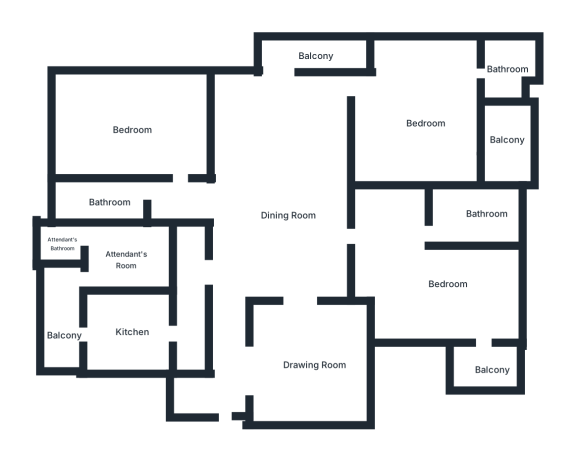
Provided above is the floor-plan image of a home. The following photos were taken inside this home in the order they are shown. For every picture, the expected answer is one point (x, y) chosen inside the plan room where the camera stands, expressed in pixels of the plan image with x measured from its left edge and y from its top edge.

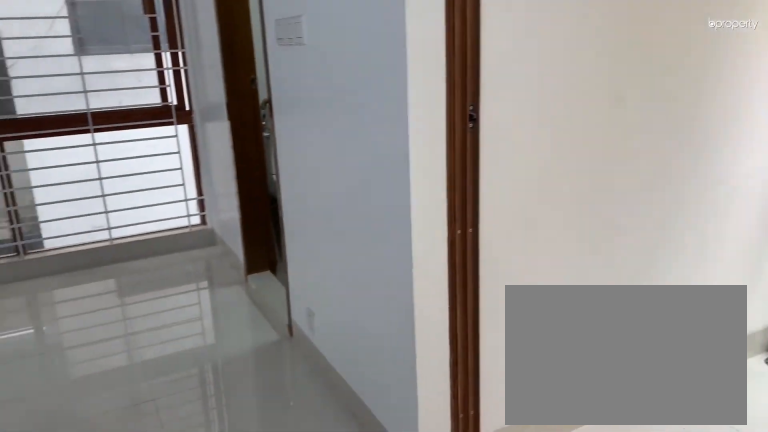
(427, 121)
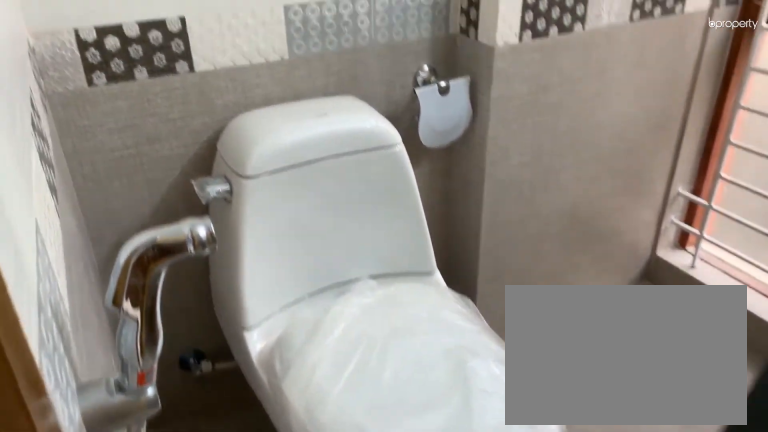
(509, 72)
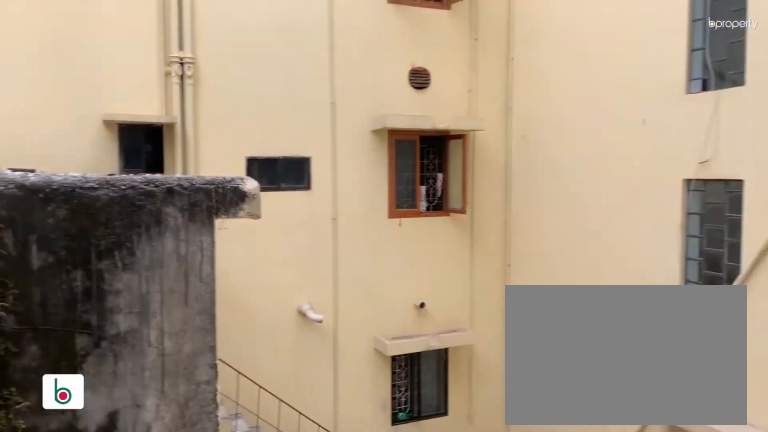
(510, 138)
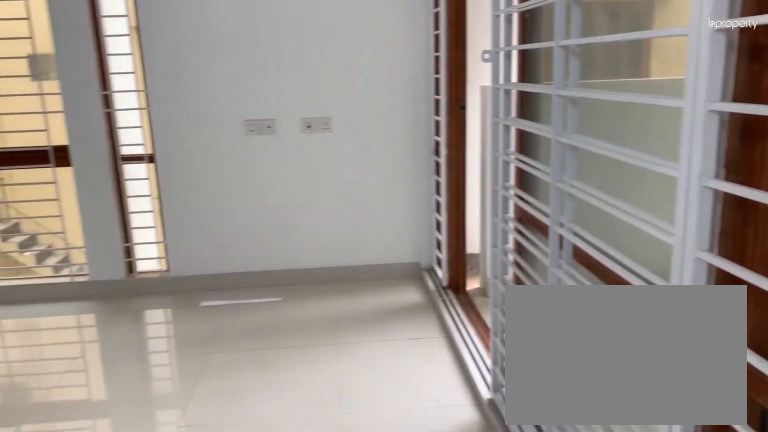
(448, 282)
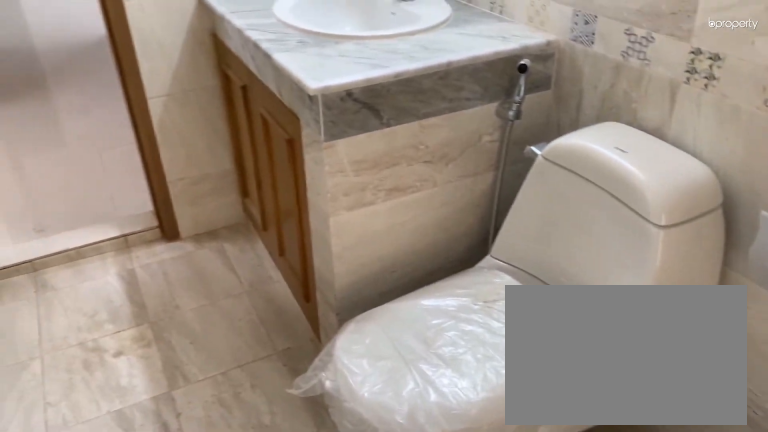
(485, 215)
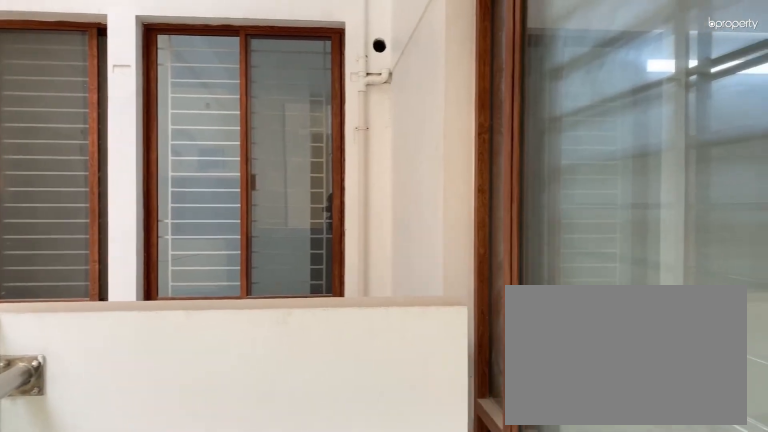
(488, 366)
